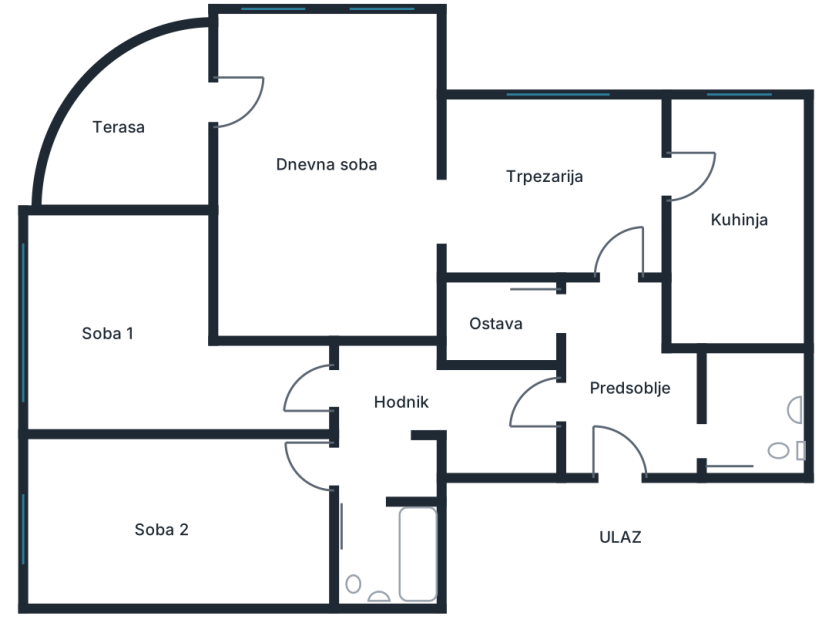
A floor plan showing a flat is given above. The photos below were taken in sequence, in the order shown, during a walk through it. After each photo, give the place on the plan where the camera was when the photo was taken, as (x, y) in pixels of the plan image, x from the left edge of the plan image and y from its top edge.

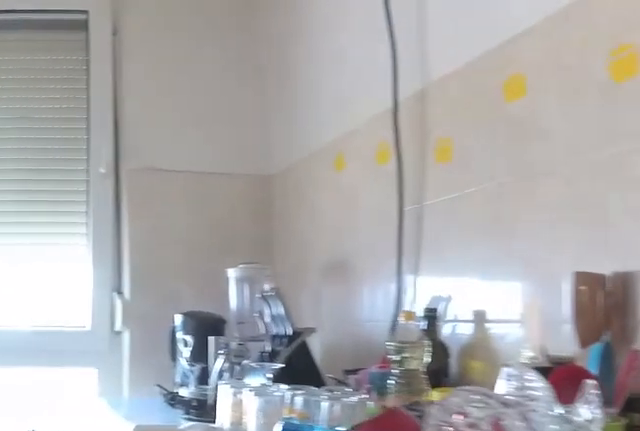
(732, 236)
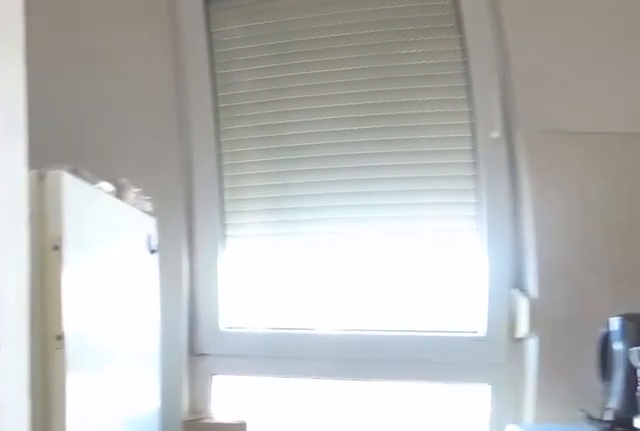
(734, 222)
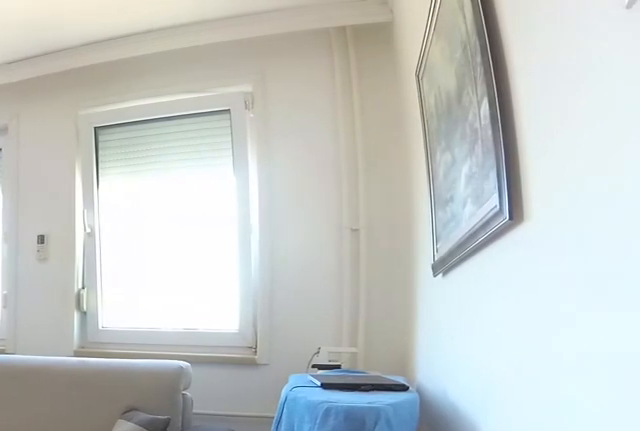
(433, 223)
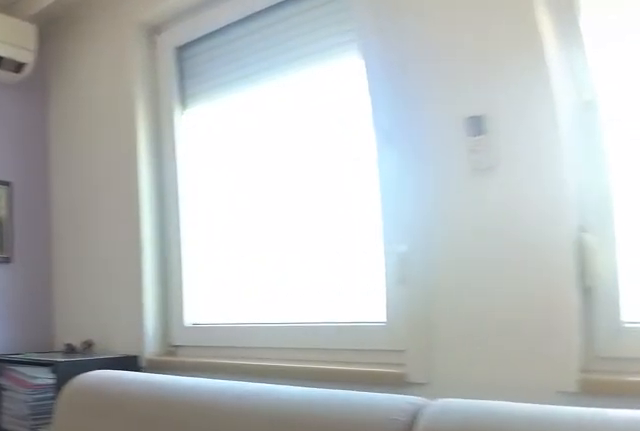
(406, 142)
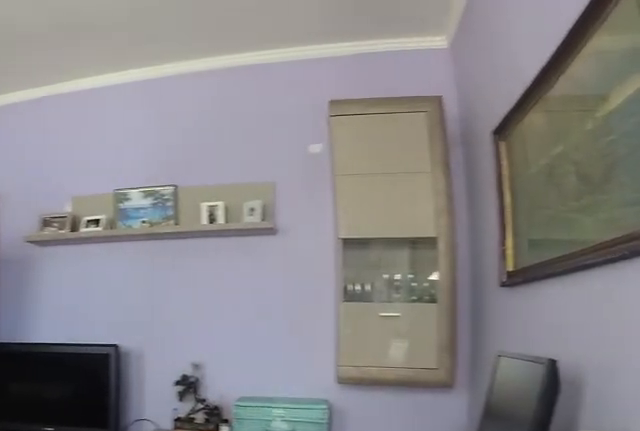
(257, 93)
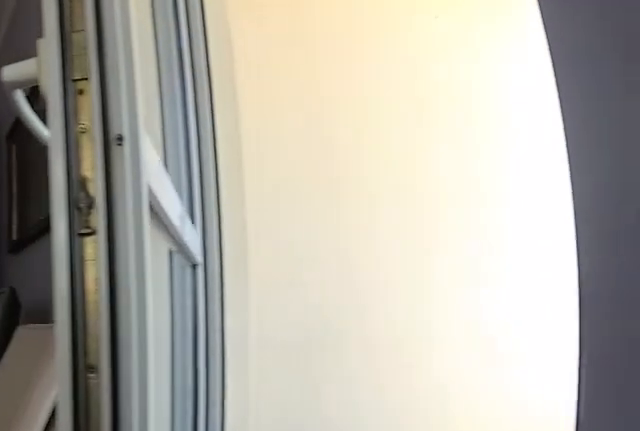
(237, 82)
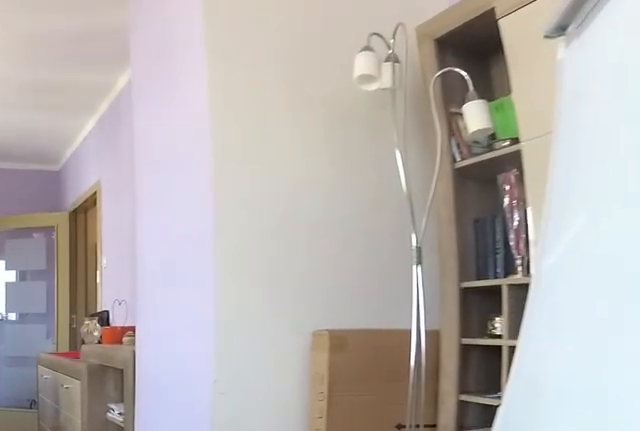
(314, 221)
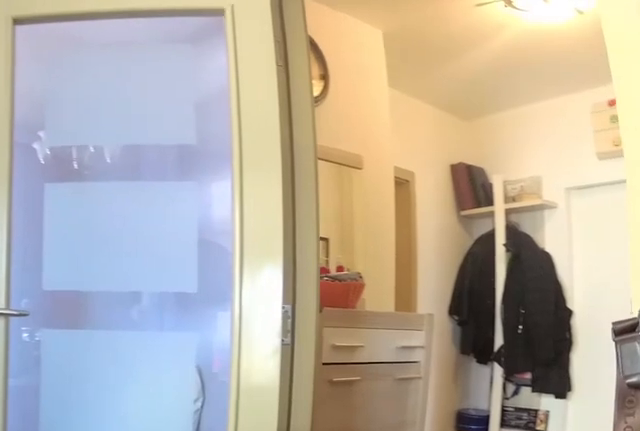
(565, 215)
